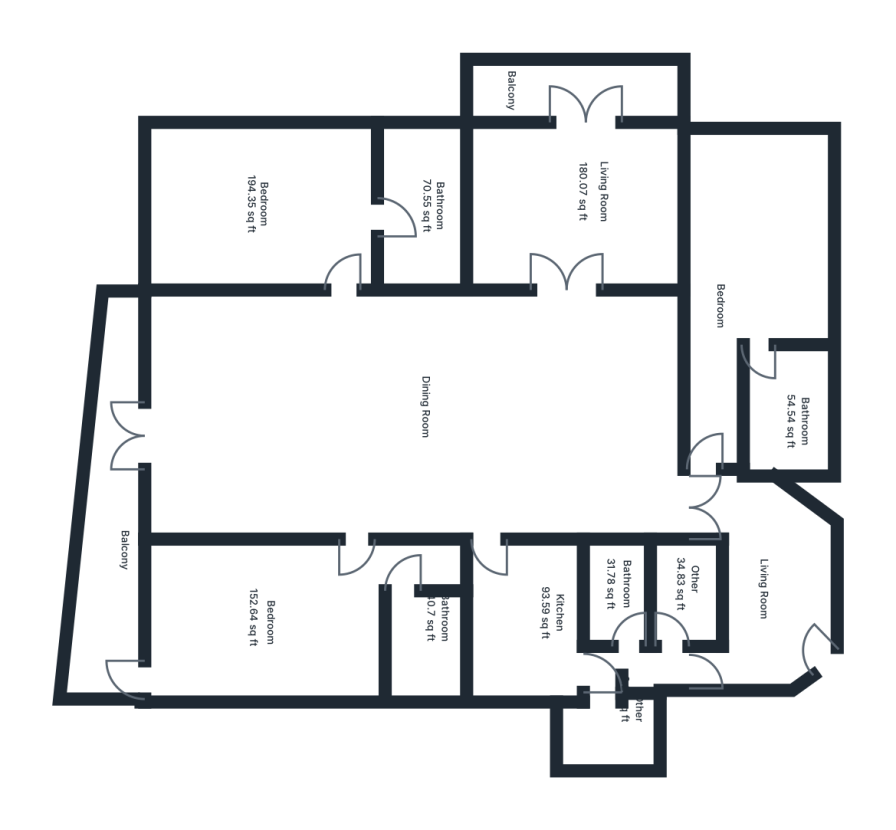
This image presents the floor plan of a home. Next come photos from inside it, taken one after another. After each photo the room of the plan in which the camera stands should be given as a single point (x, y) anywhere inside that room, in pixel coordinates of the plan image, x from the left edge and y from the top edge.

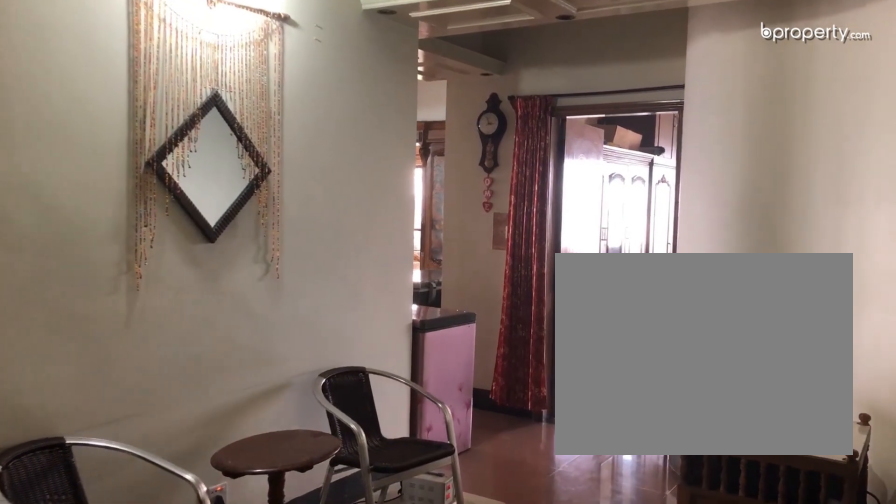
(796, 603)
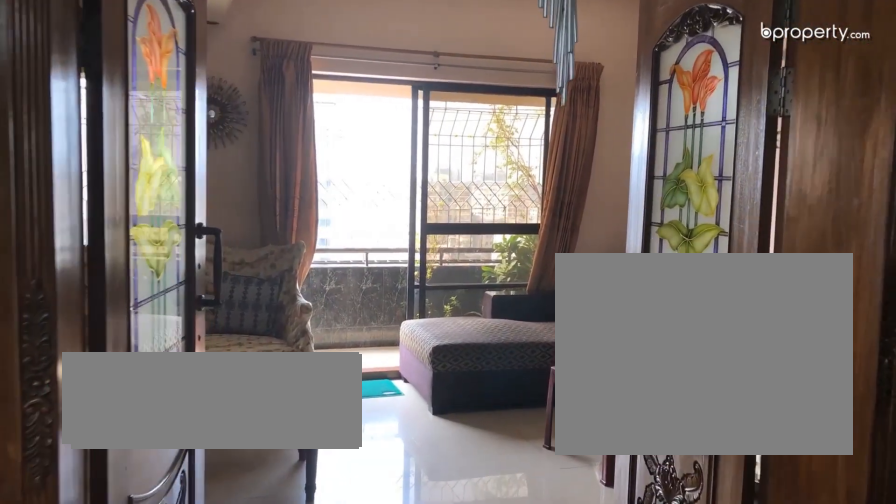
(564, 283)
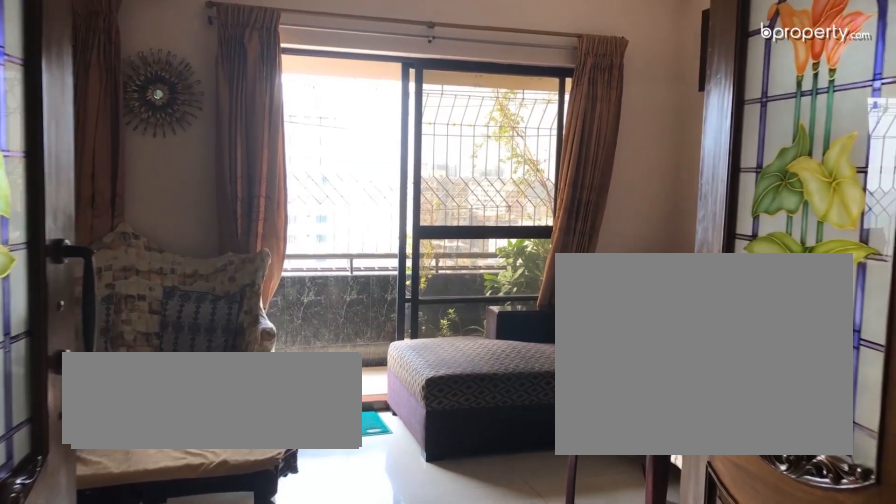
(564, 283)
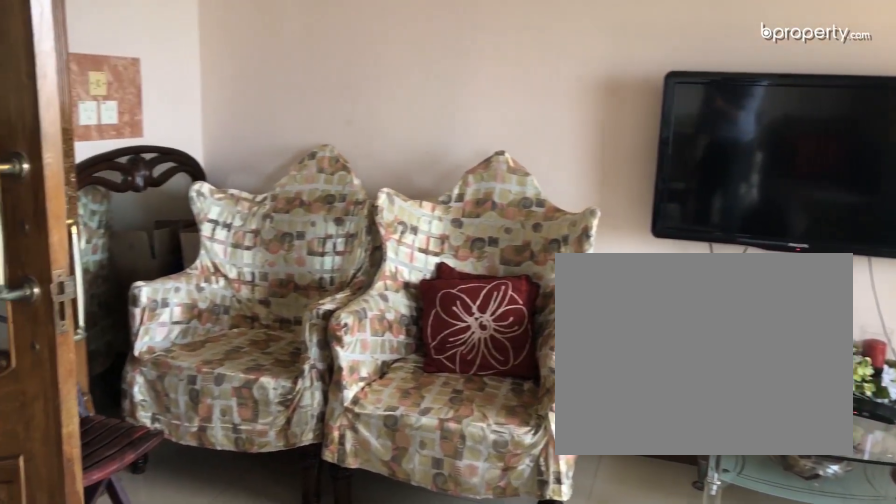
(577, 170)
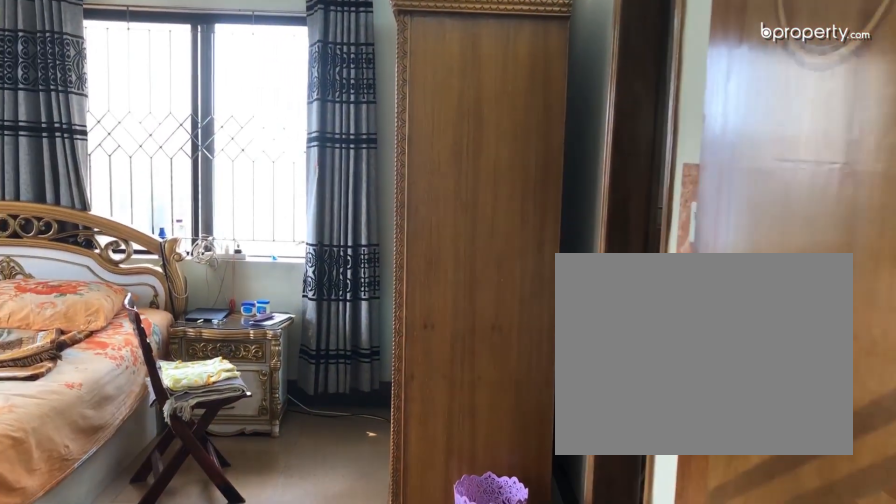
(322, 172)
